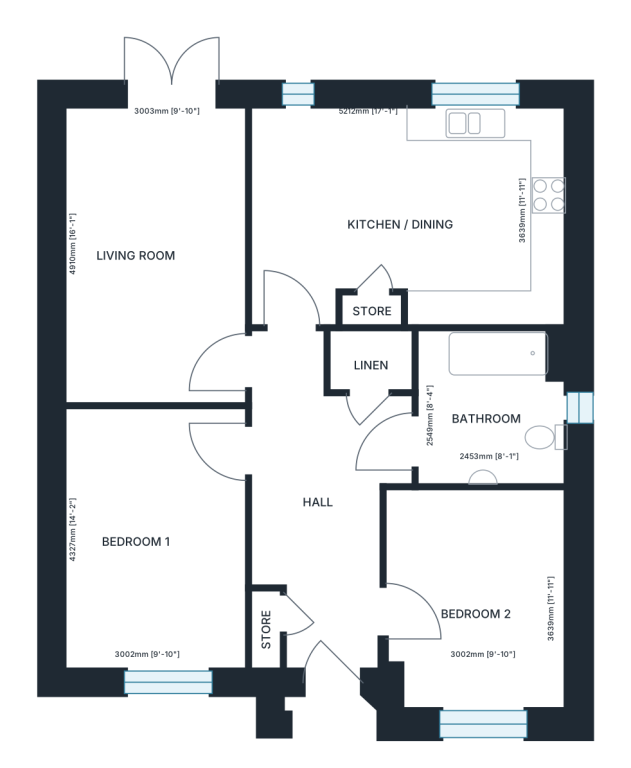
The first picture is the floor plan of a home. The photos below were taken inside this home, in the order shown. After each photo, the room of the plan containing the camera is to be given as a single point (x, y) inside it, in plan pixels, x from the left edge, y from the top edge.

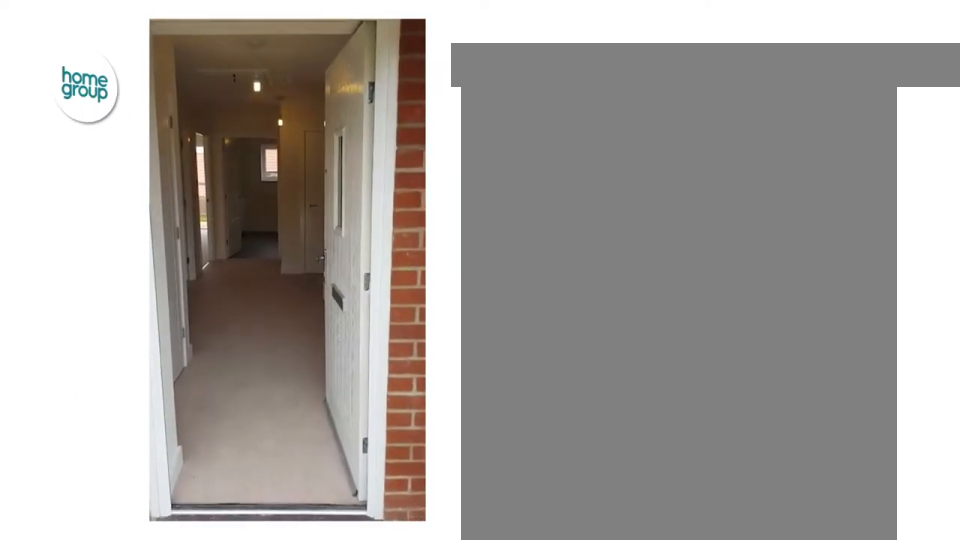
(367, 484)
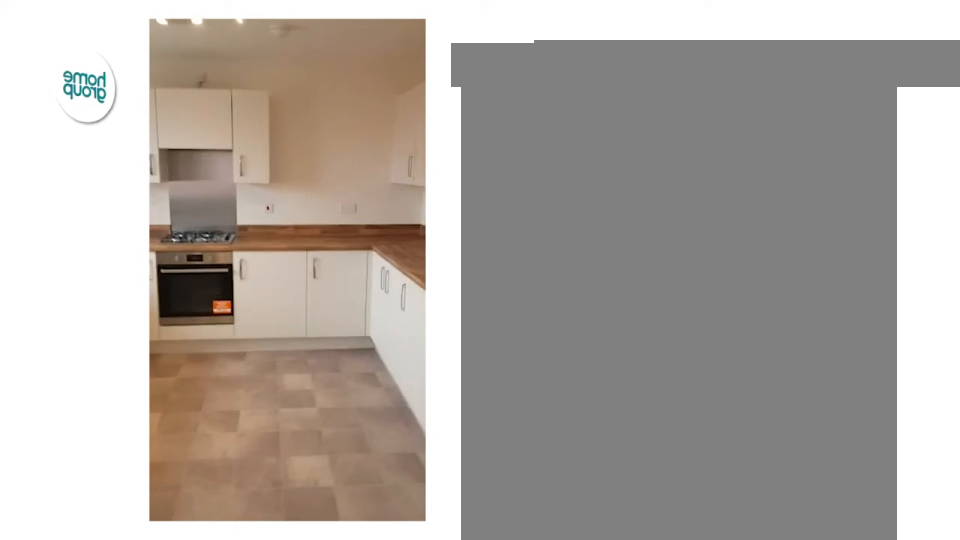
(408, 214)
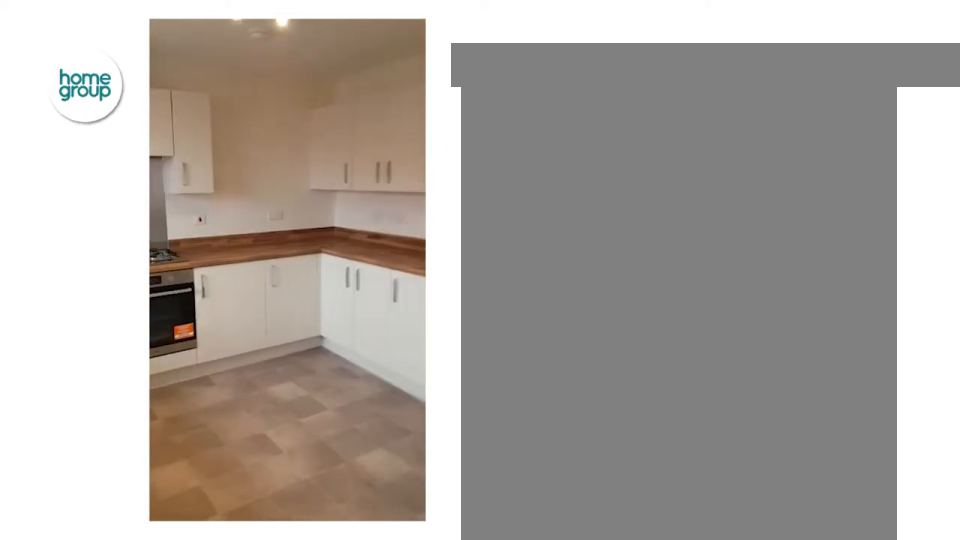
(408, 214)
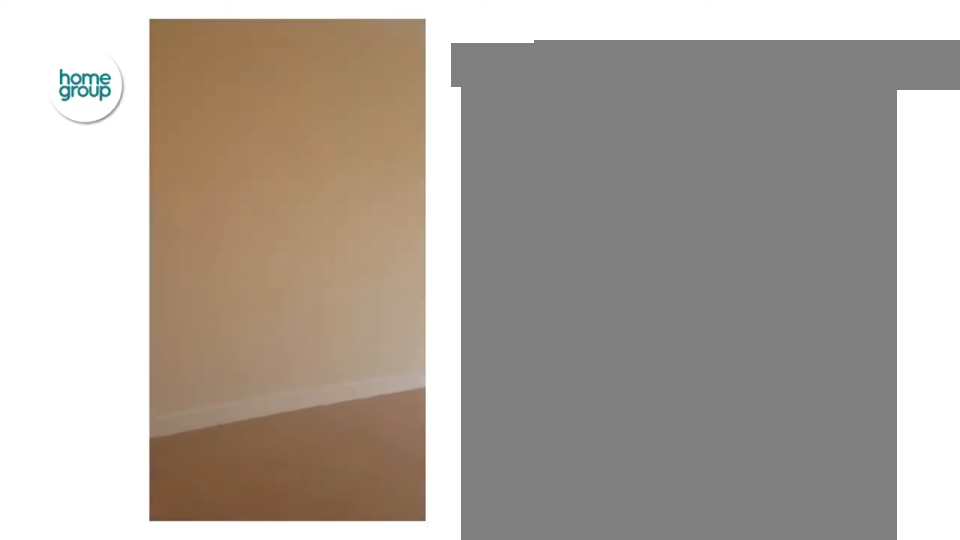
(155, 254)
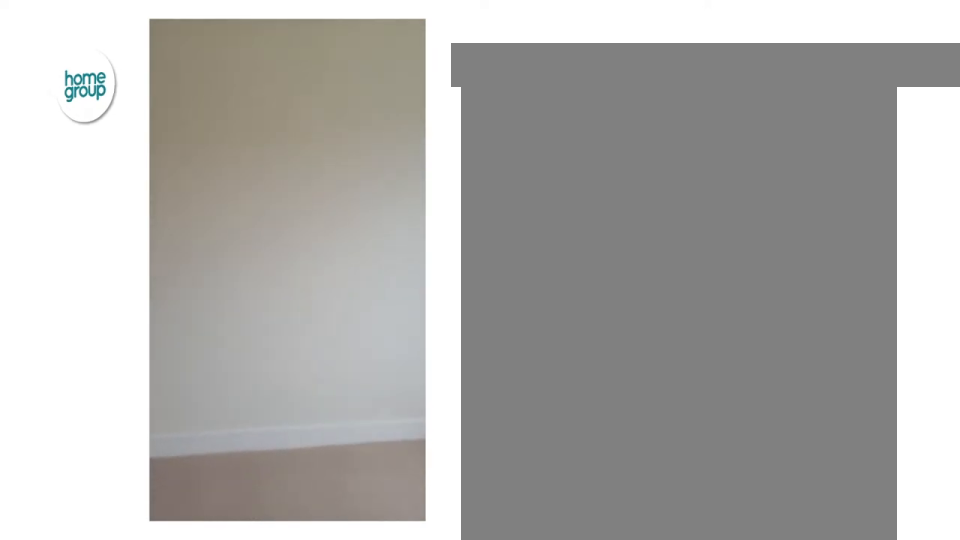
(479, 599)
